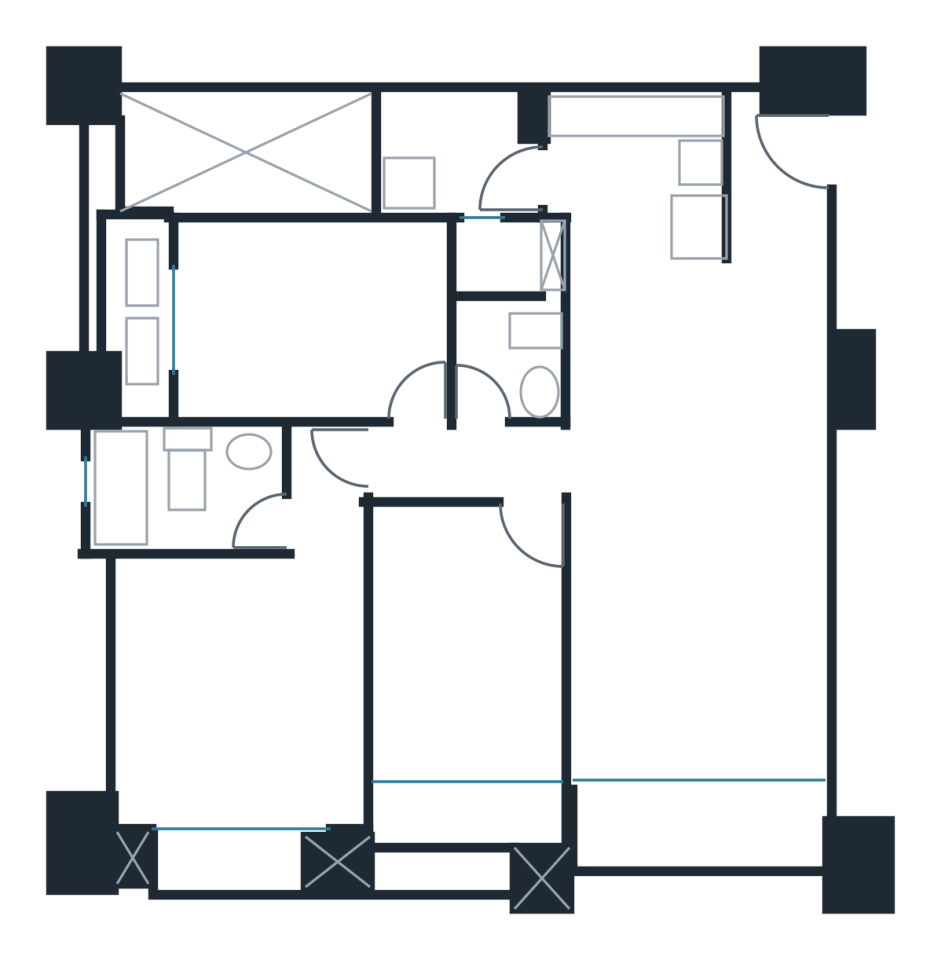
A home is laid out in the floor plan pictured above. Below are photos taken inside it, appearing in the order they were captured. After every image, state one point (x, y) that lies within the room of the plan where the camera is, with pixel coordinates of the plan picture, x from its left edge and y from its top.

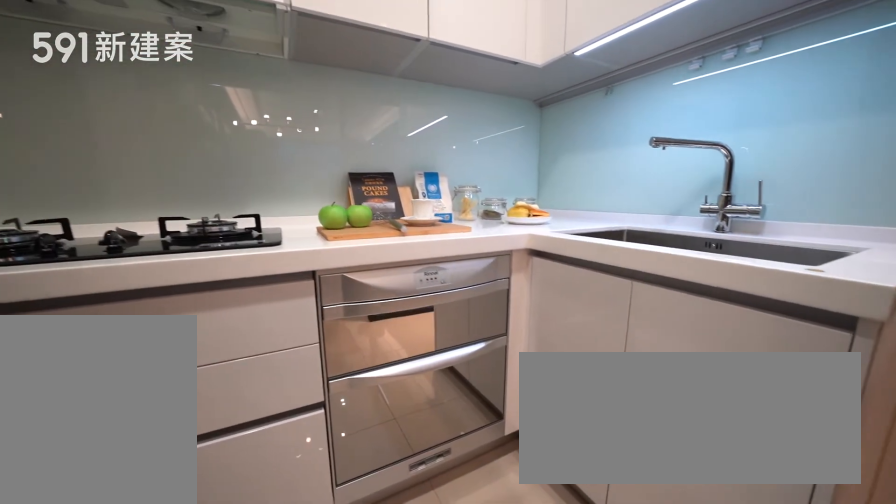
(638, 166)
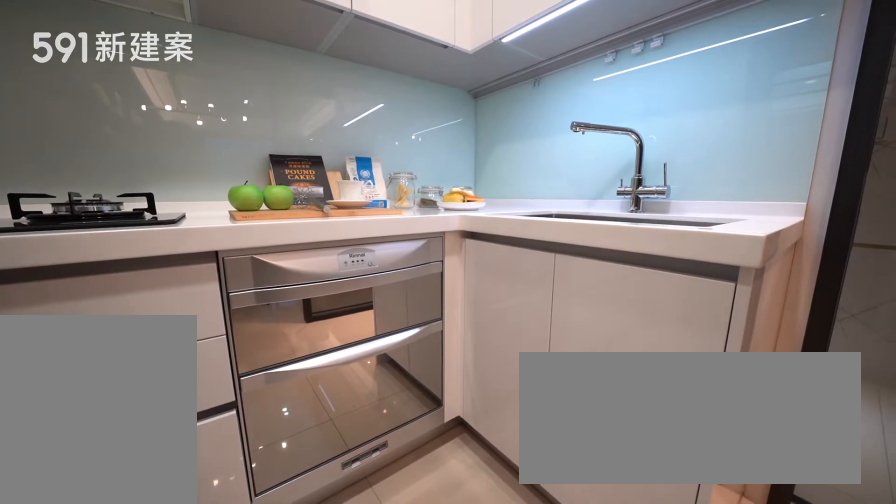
(638, 166)
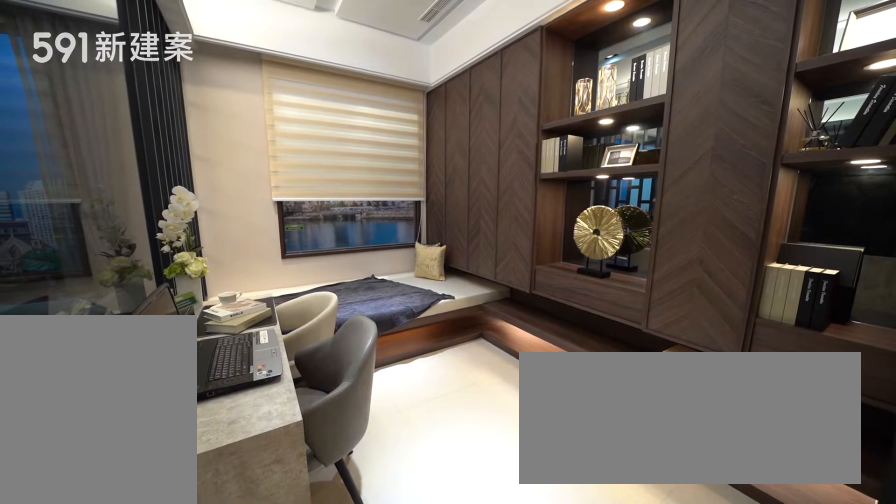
(468, 645)
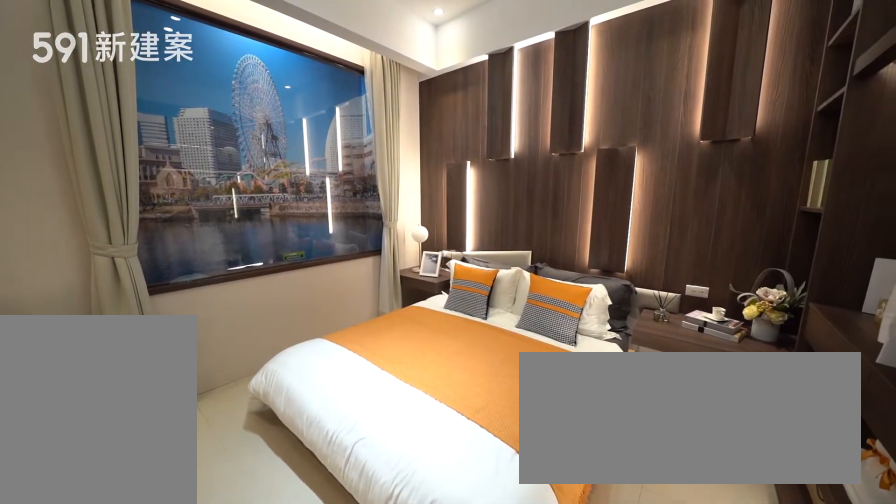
(242, 699)
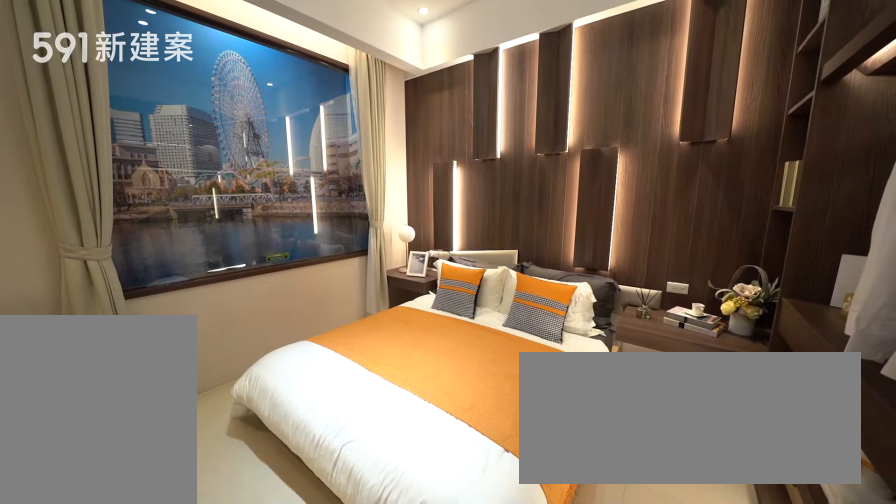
(242, 699)
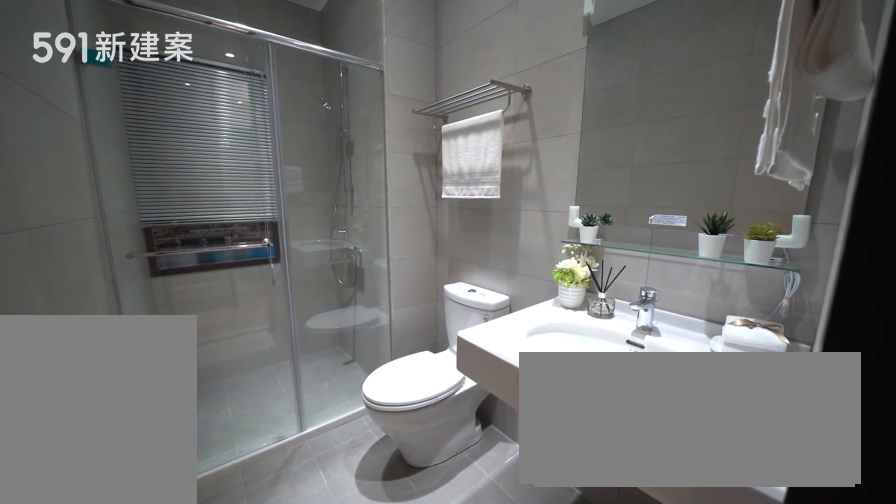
(505, 308)
